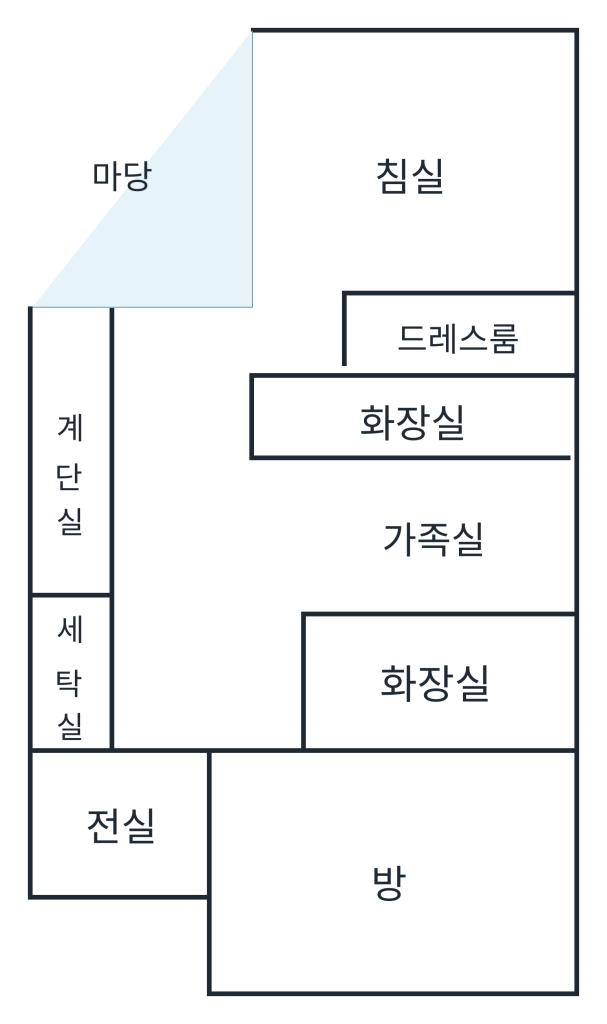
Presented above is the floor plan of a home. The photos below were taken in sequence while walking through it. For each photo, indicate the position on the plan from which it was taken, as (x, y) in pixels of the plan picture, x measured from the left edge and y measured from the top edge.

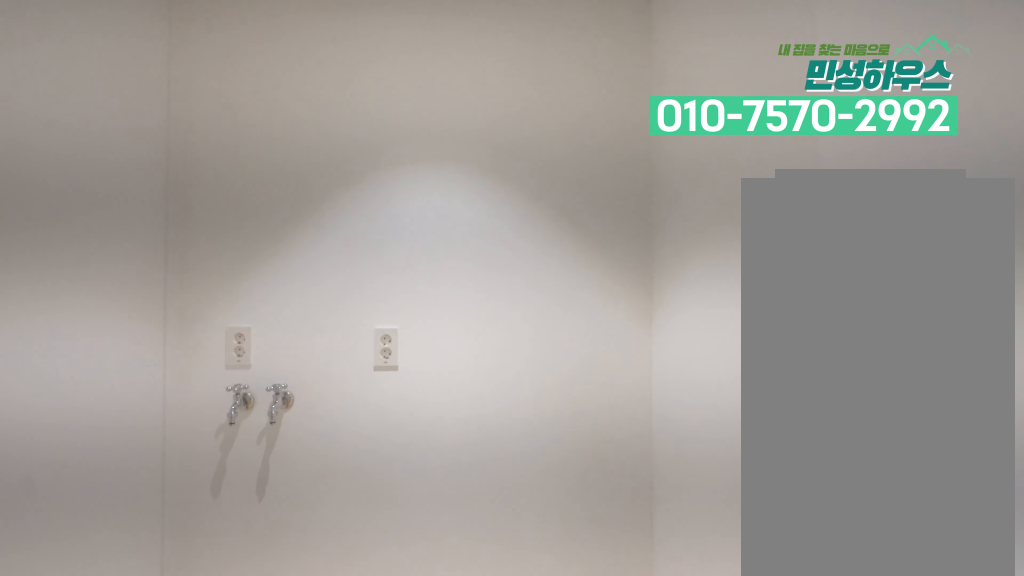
(128, 714)
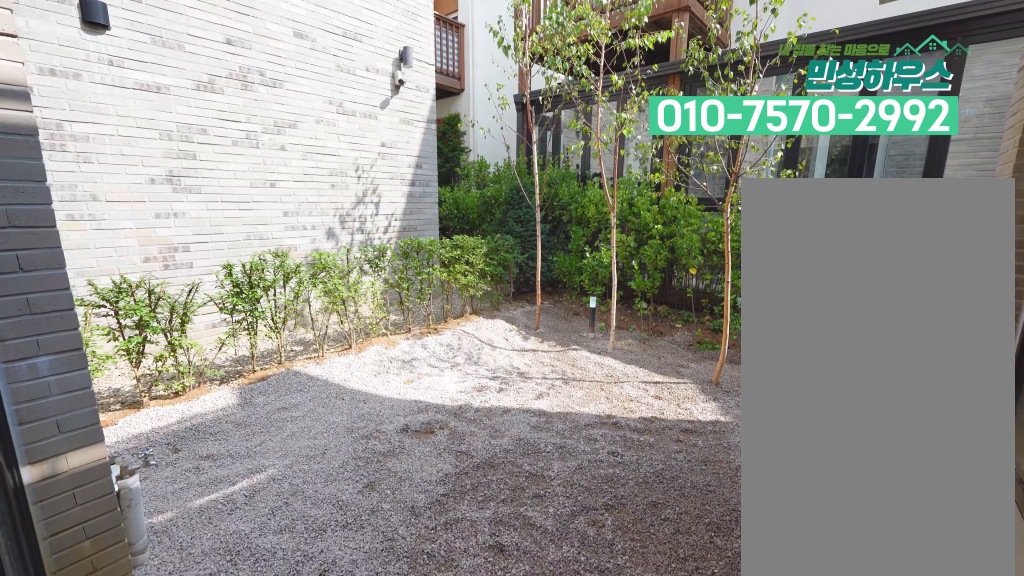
(207, 353)
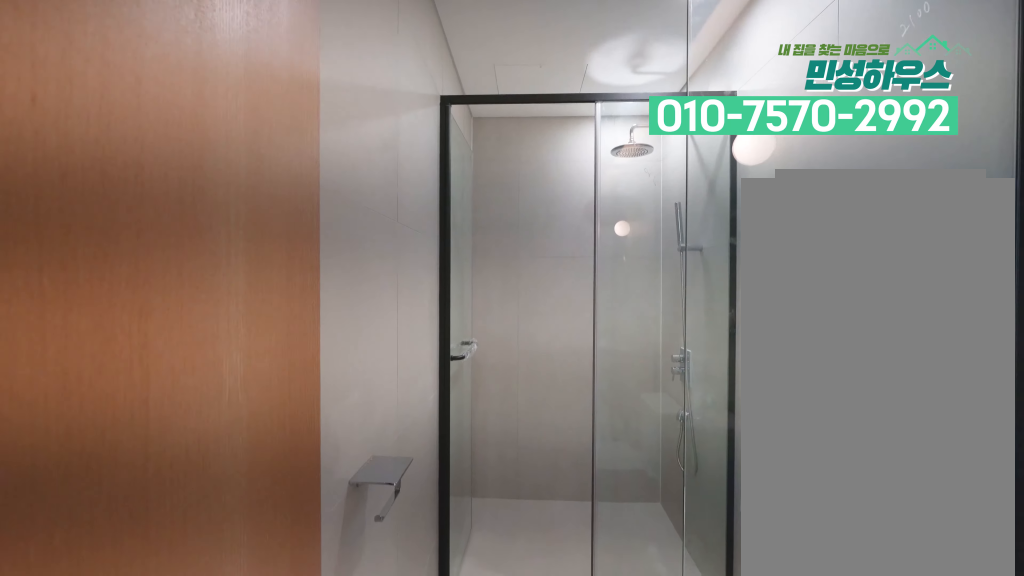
(326, 425)
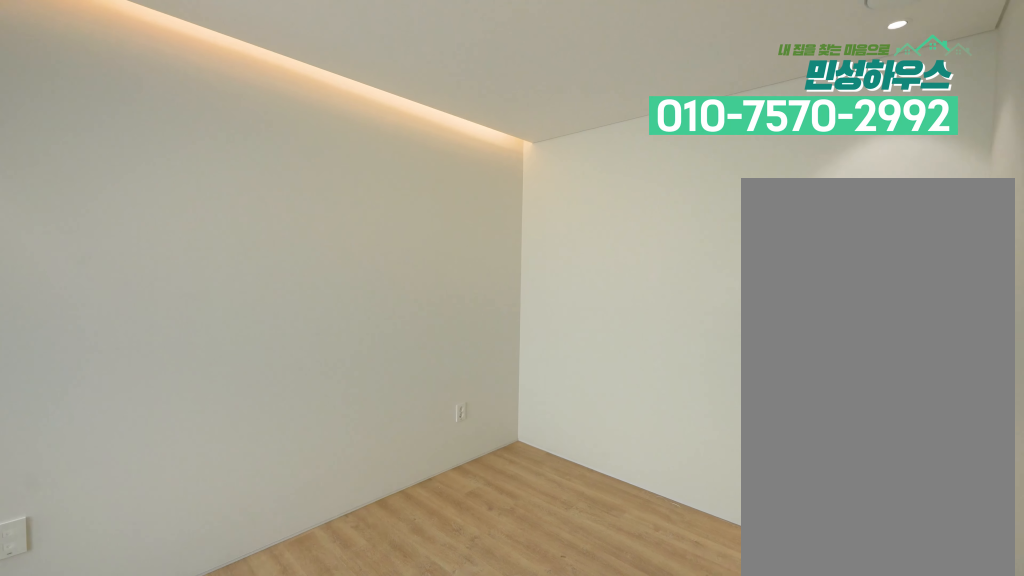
(311, 277)
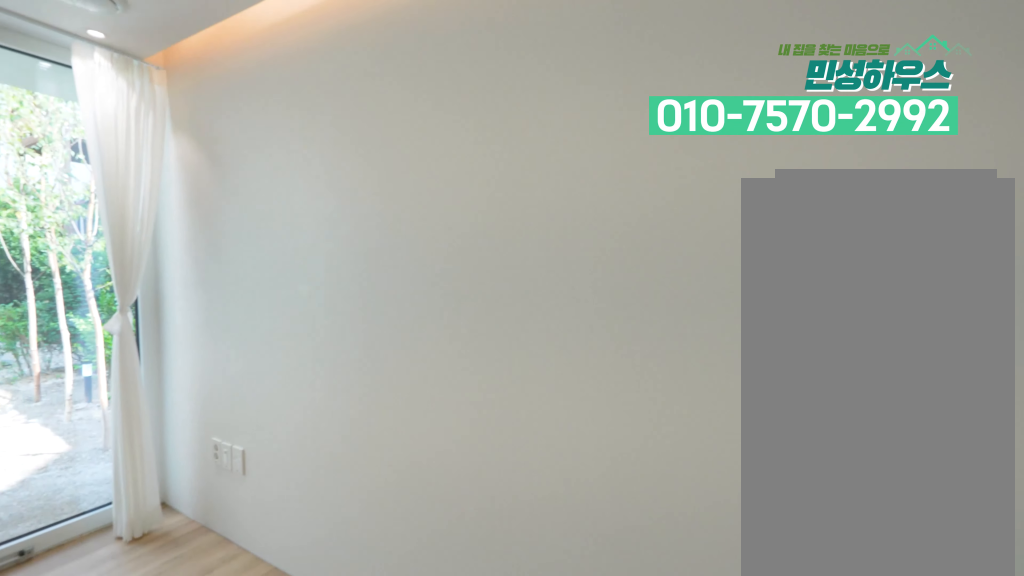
(540, 120)
